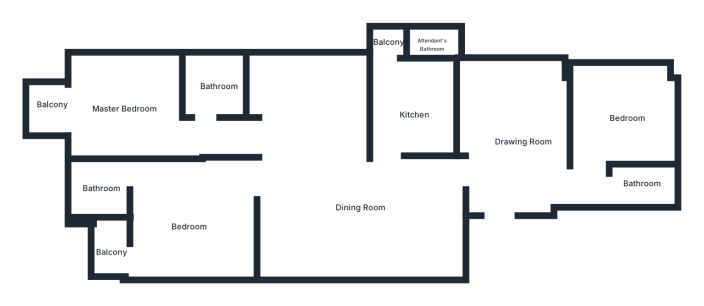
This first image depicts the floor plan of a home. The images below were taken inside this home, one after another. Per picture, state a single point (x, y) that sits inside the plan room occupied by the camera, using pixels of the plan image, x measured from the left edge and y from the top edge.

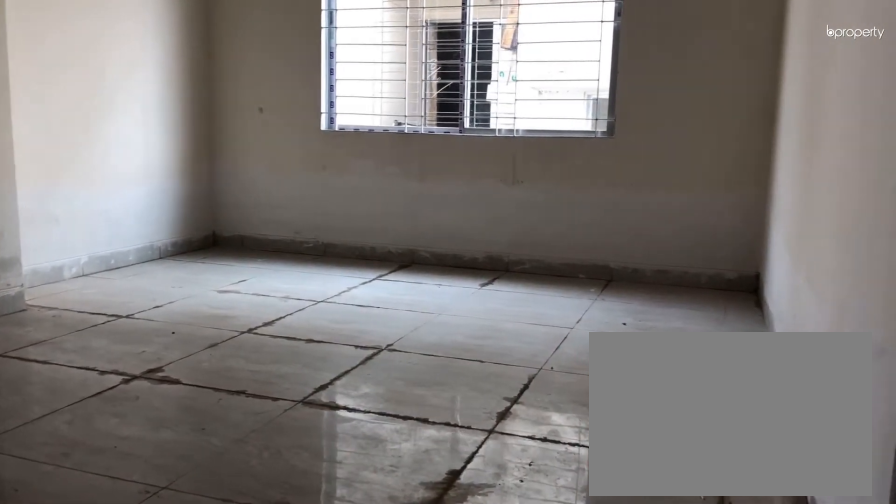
(364, 210)
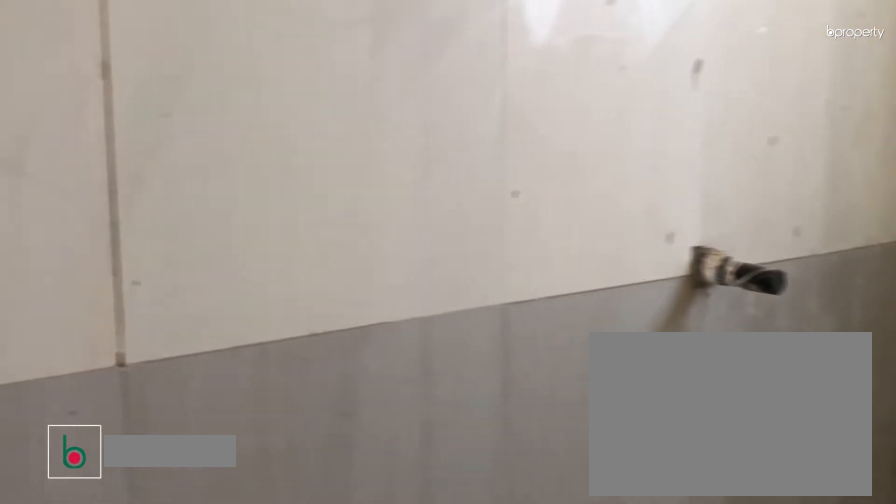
(642, 183)
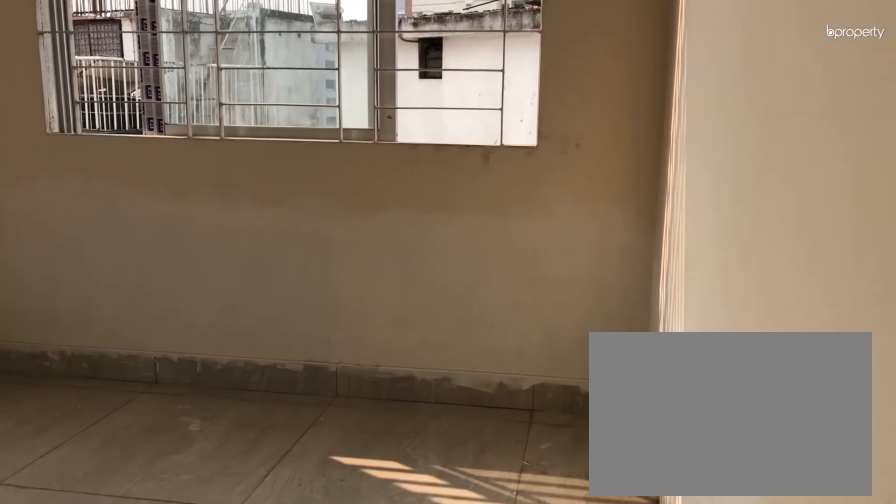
(629, 117)
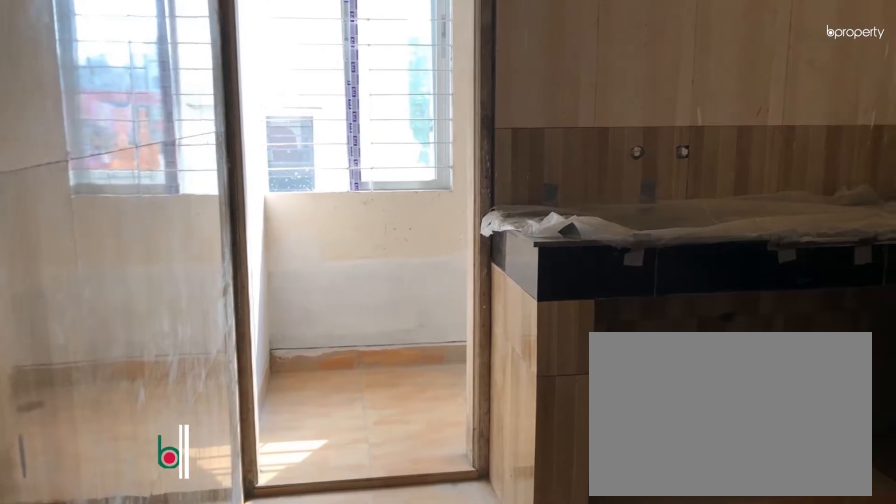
(416, 116)
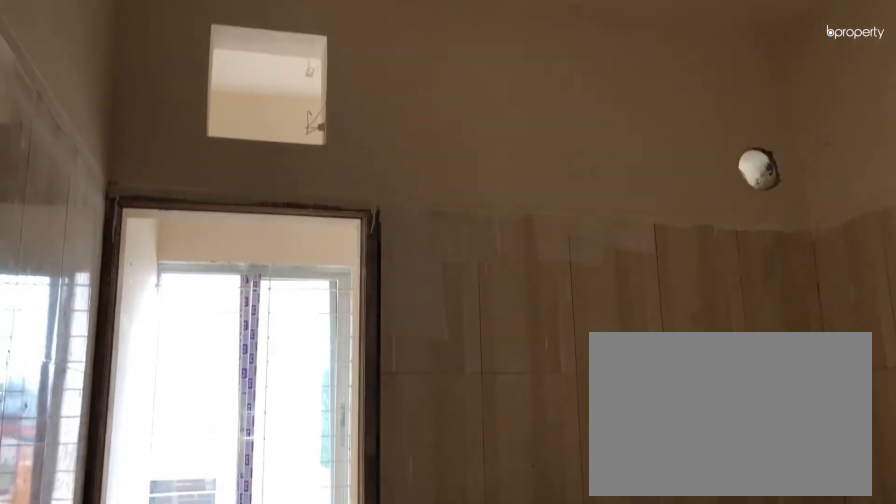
(416, 116)
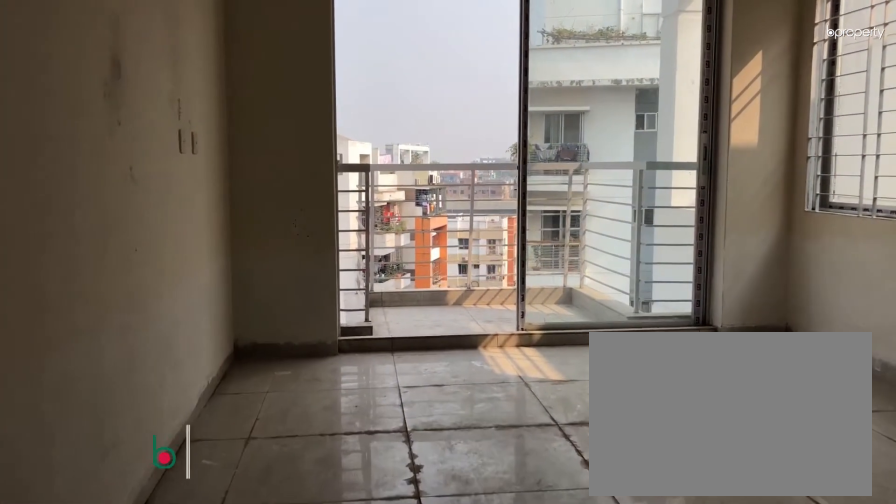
(121, 110)
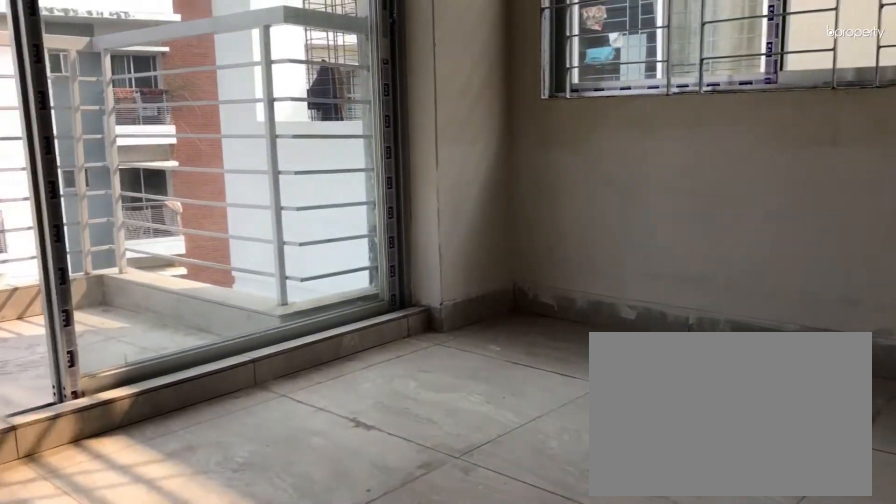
(121, 110)
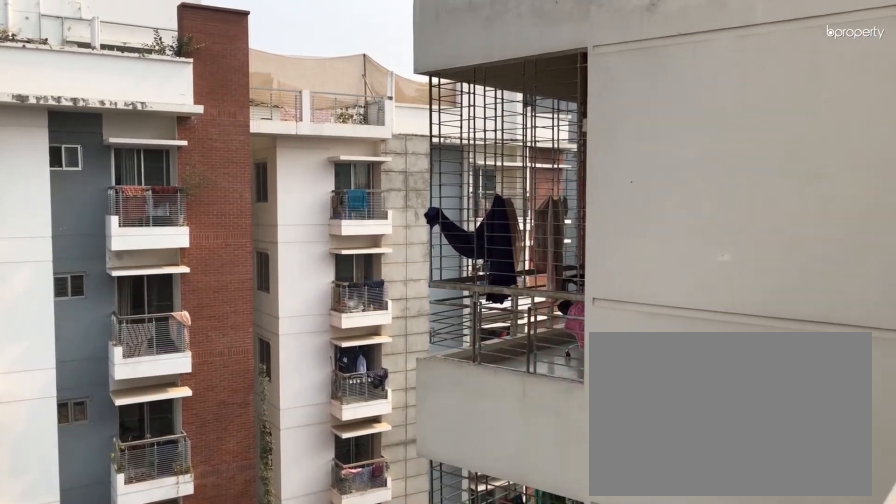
(53, 106)
